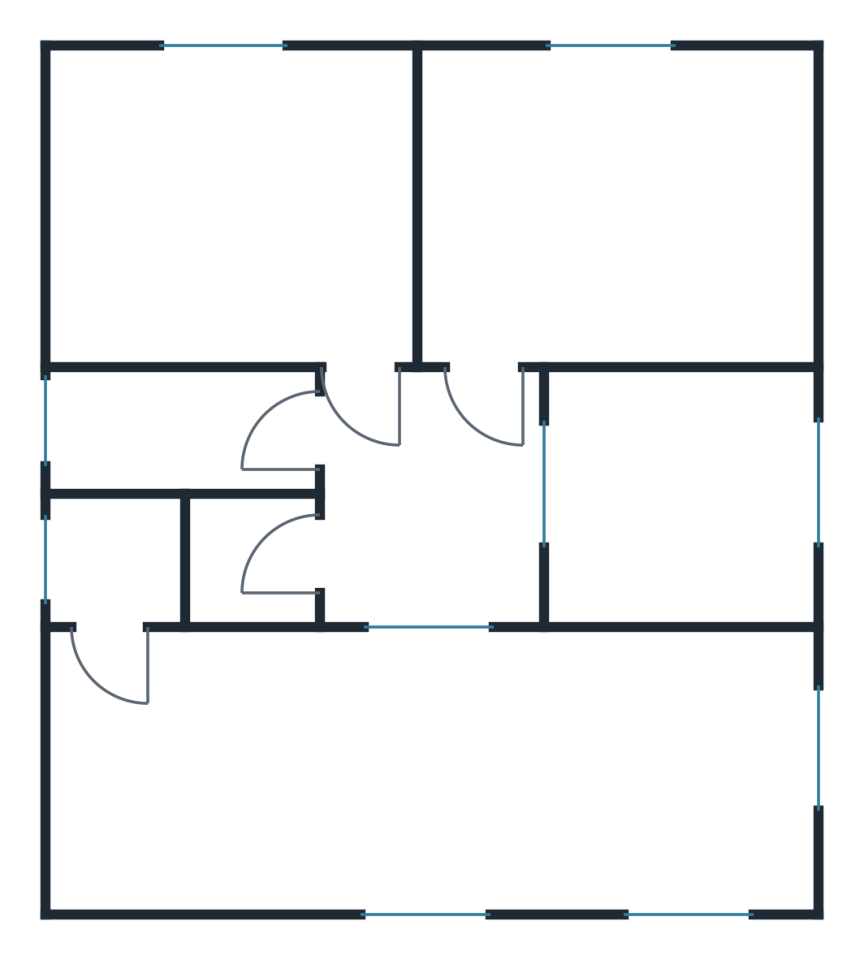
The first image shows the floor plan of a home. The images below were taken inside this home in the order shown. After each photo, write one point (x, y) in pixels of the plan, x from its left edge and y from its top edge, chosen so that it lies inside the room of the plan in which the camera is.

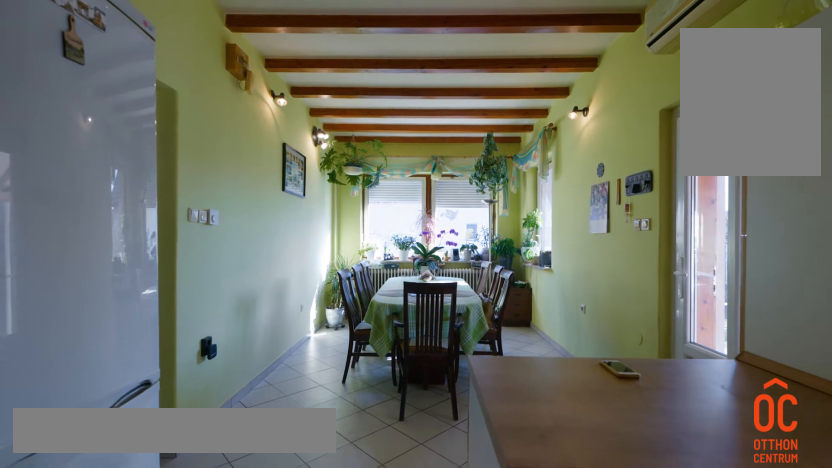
(490, 771)
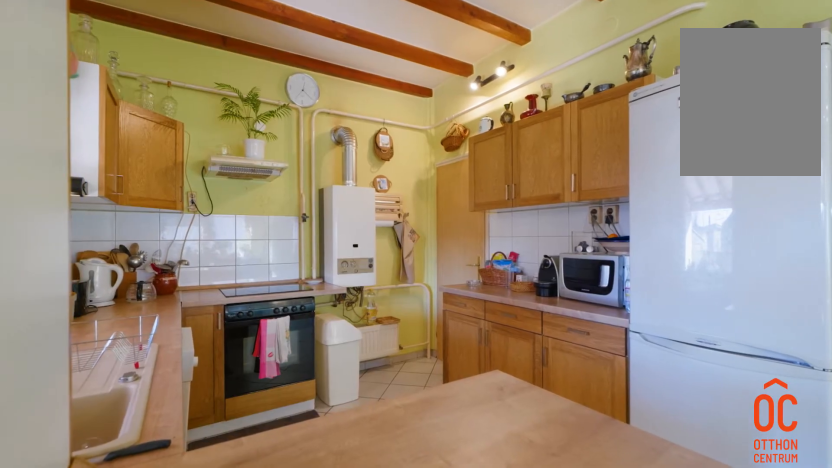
(490, 771)
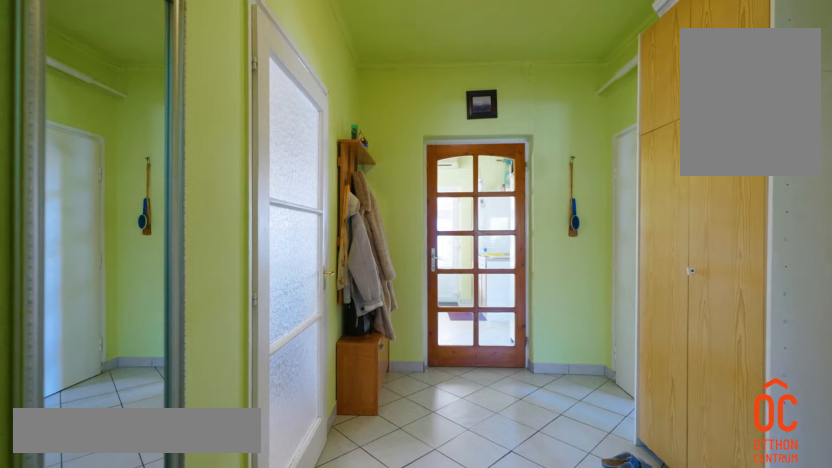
(437, 518)
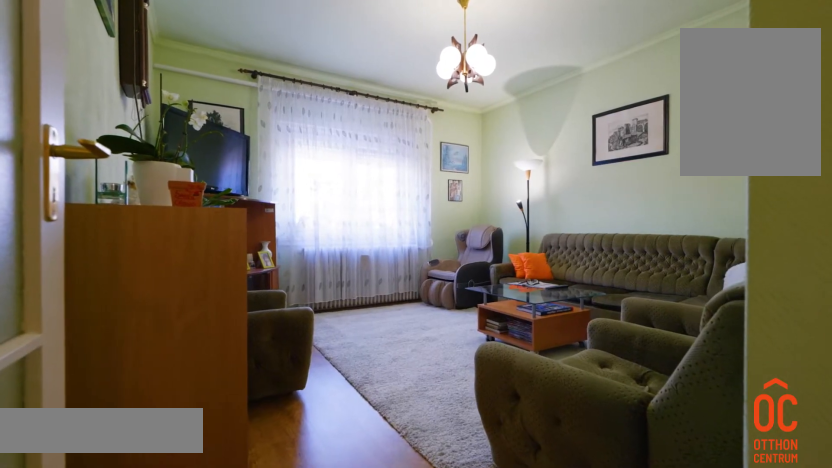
(685, 190)
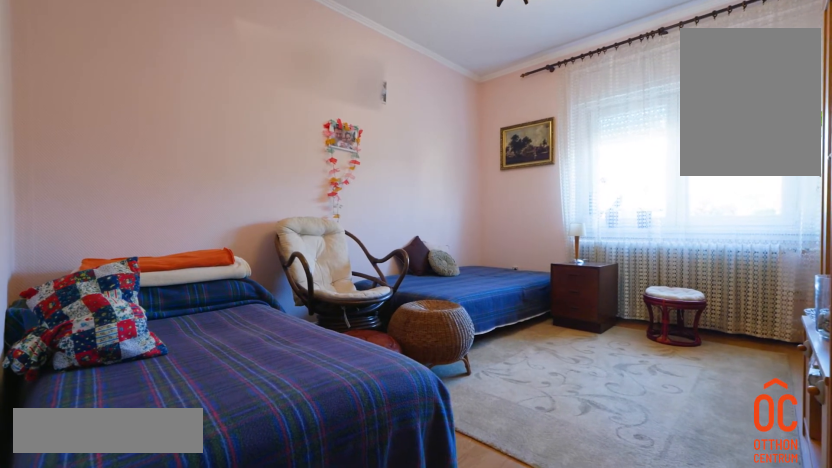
(259, 189)
